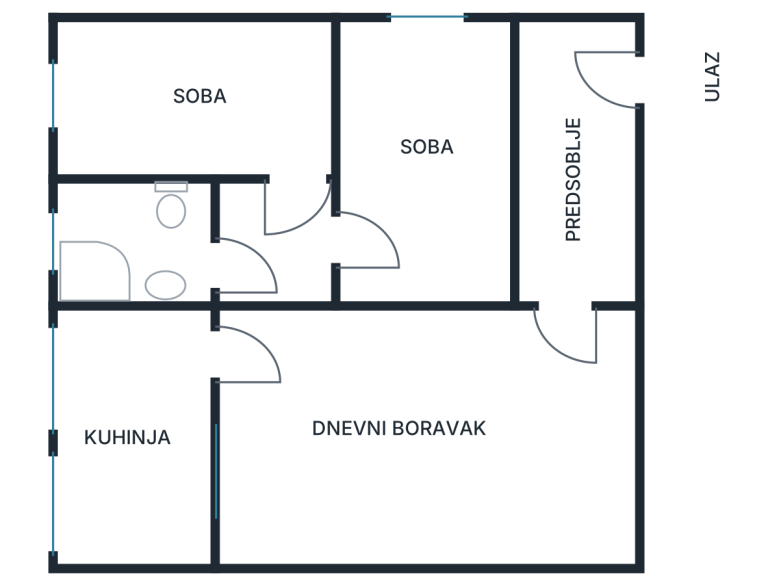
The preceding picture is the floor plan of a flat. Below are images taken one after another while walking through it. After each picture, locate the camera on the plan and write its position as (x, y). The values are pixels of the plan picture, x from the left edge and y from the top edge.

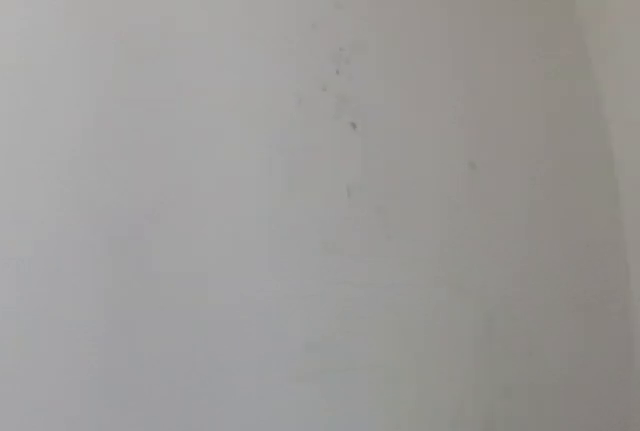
(76, 122)
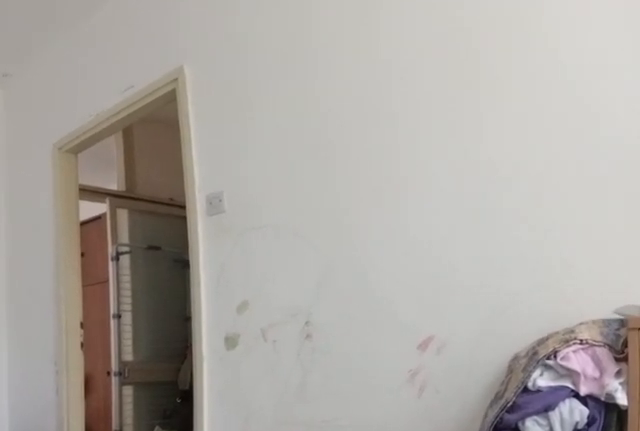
(62, 67)
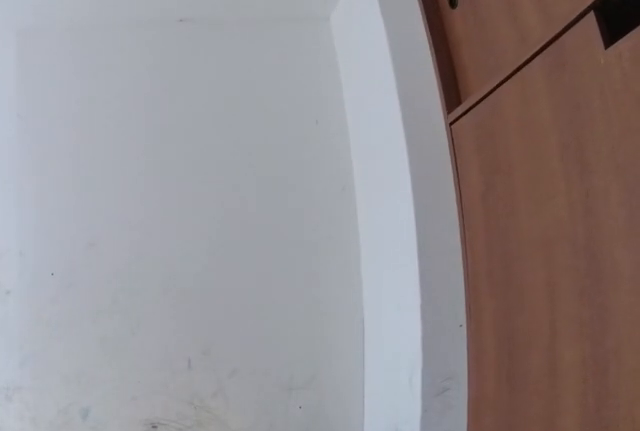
(324, 229)
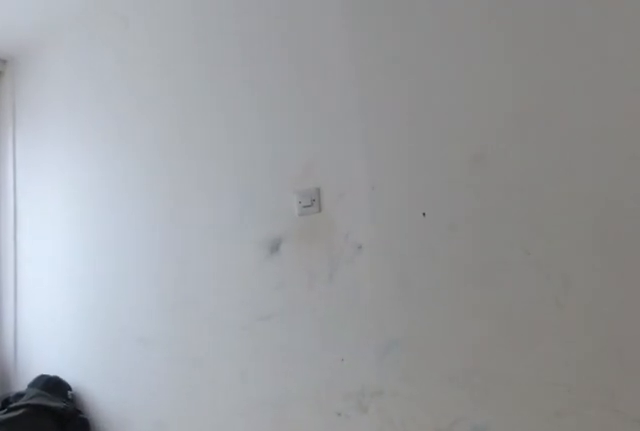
(370, 242)
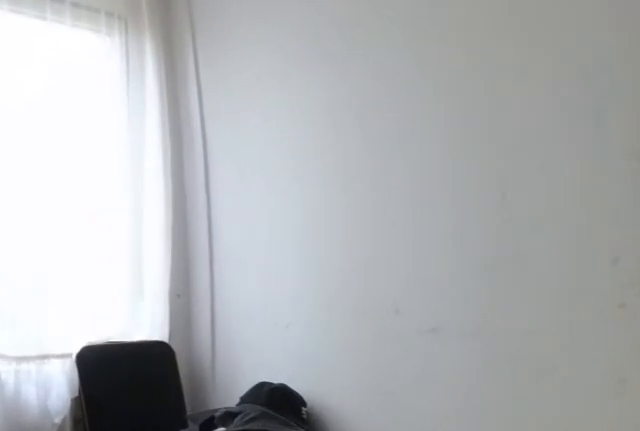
(401, 189)
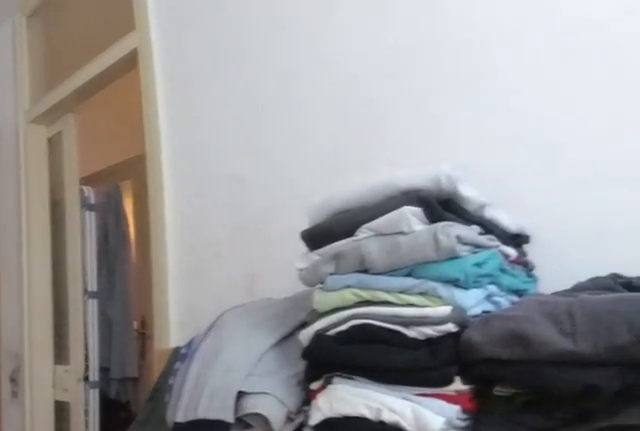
(417, 52)
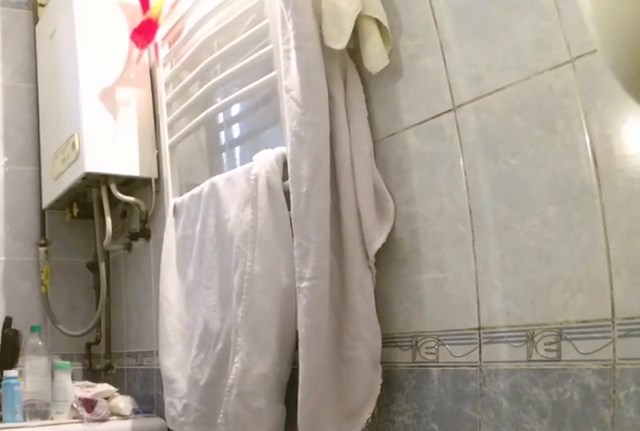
(229, 253)
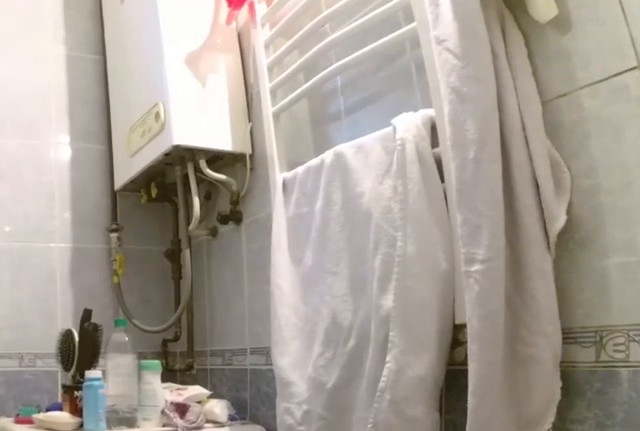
(229, 253)
